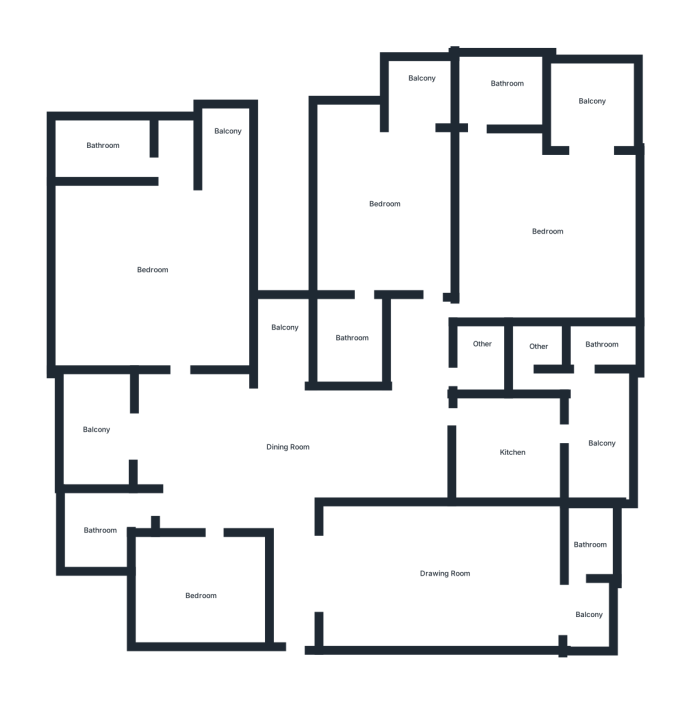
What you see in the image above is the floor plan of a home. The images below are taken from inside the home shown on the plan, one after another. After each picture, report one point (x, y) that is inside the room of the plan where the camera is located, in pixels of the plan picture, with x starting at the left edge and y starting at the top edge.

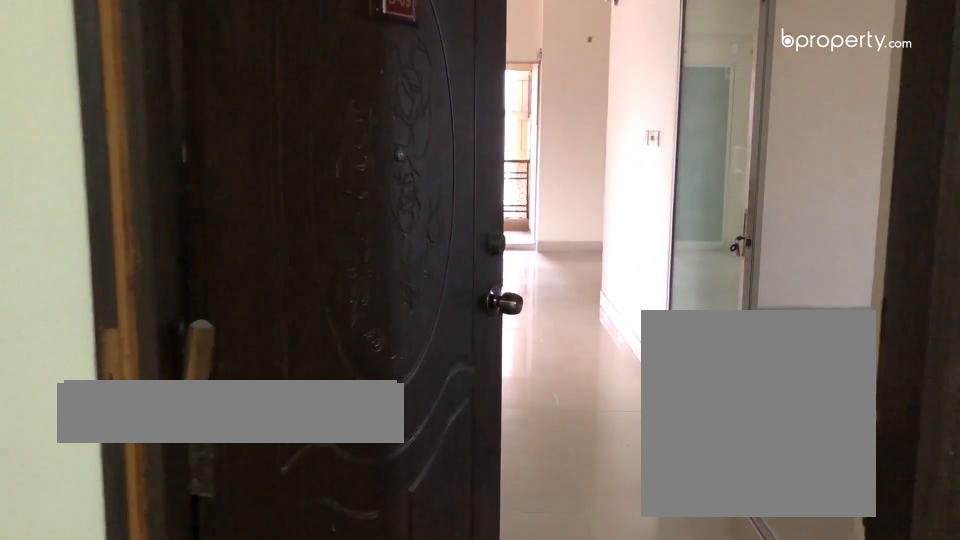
(295, 632)
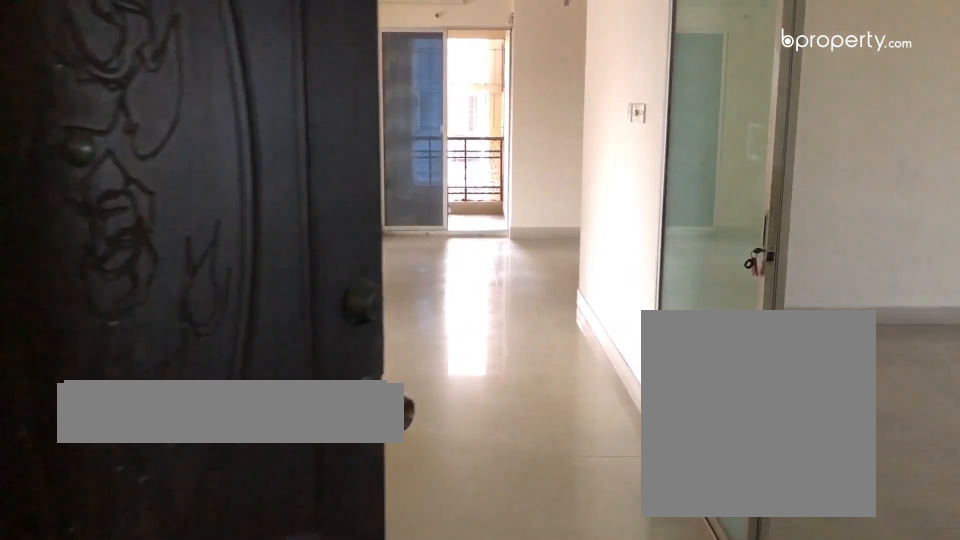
(294, 443)
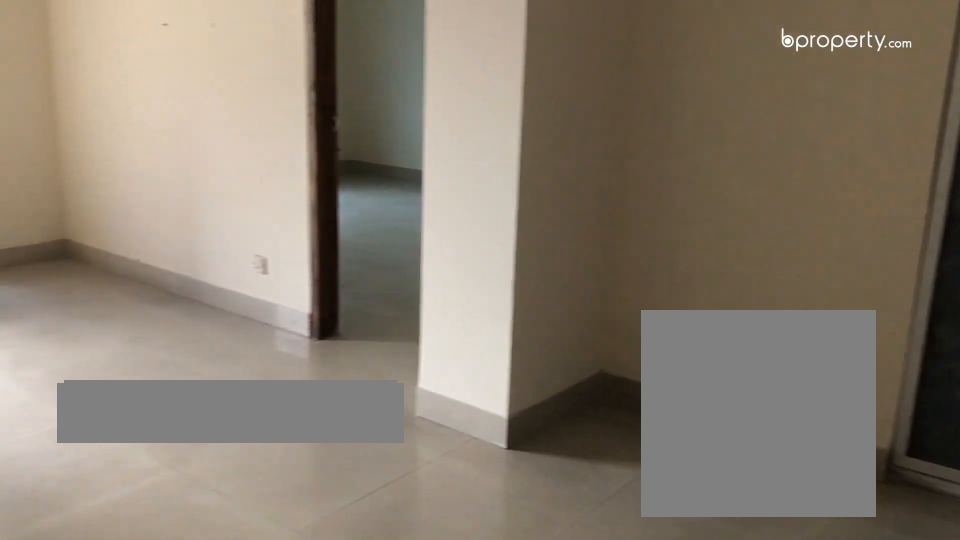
(294, 443)
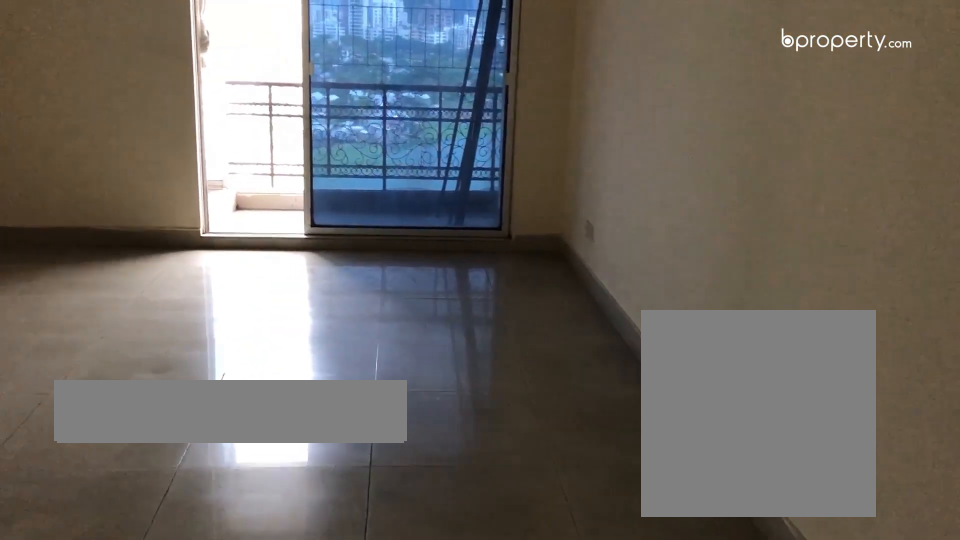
(442, 568)
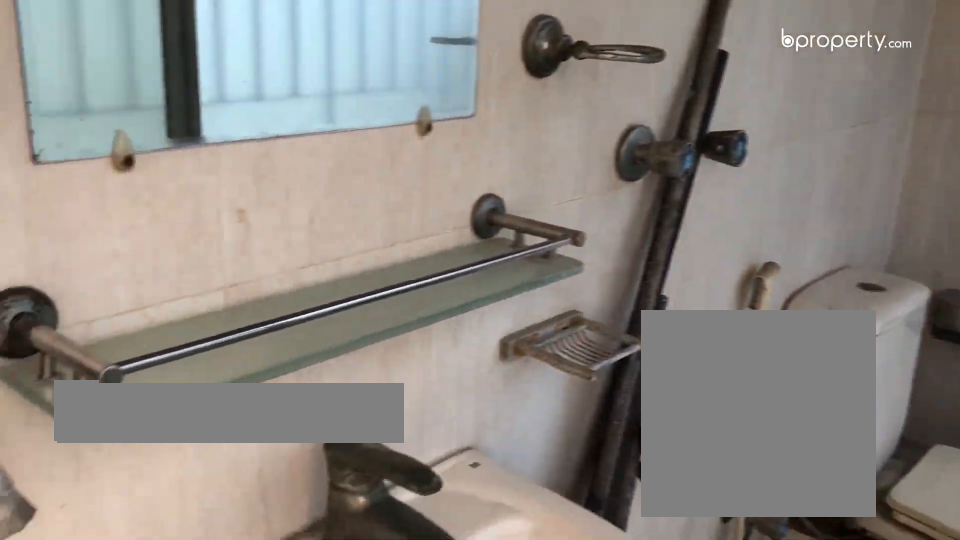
(591, 544)
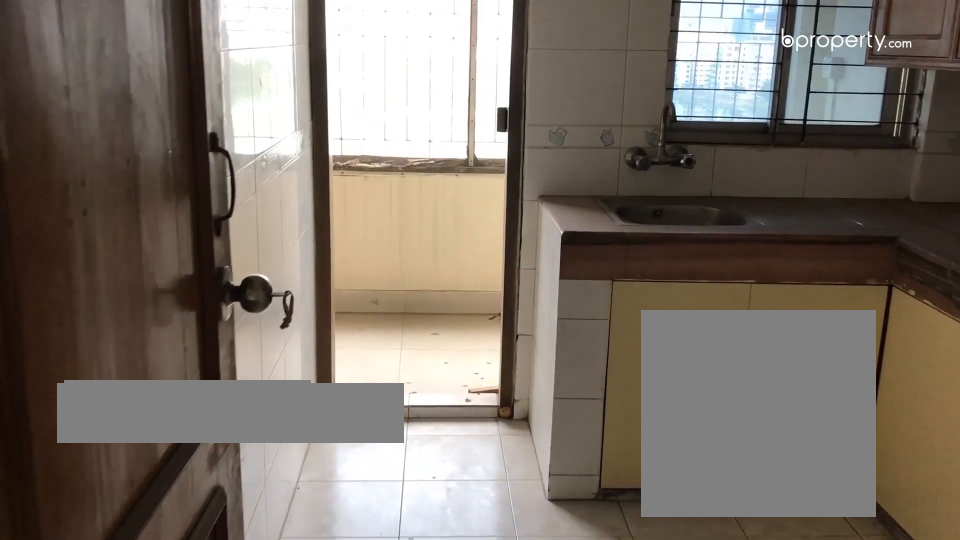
(514, 454)
